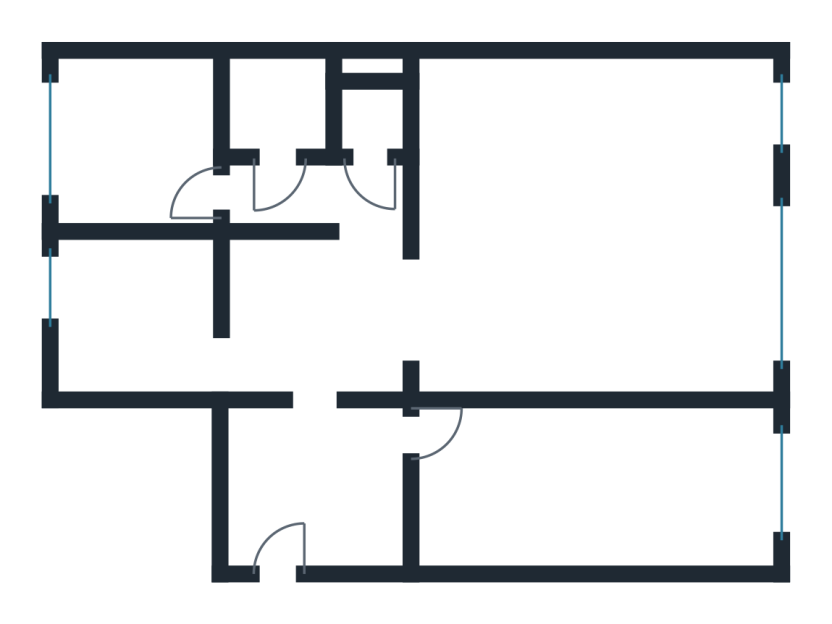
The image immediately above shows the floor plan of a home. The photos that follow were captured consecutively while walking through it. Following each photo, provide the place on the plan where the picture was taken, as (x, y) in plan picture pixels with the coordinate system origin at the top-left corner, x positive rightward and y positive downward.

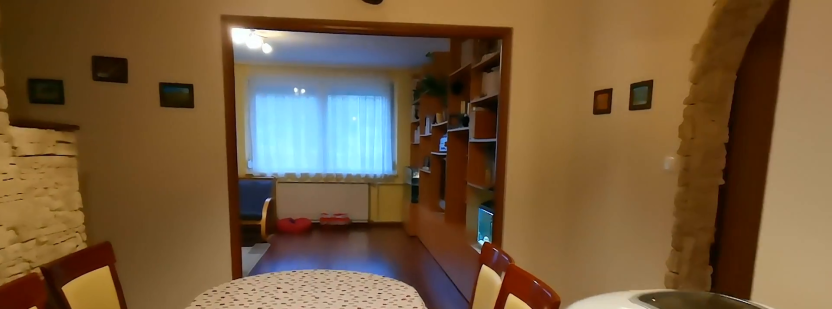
(273, 307)
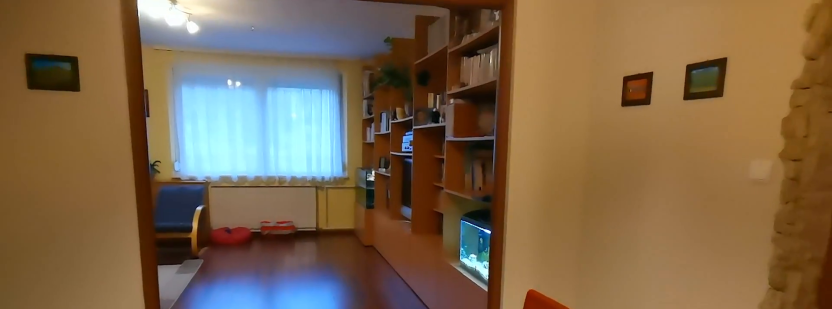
(350, 307)
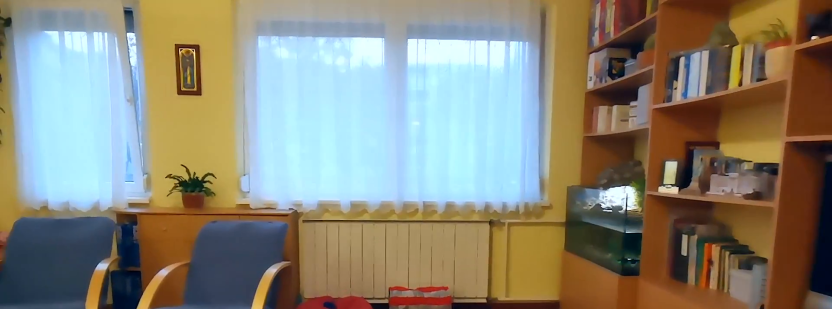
(491, 298)
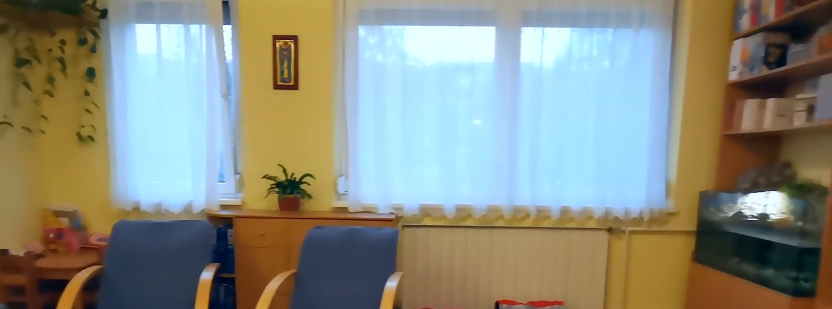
(500, 293)
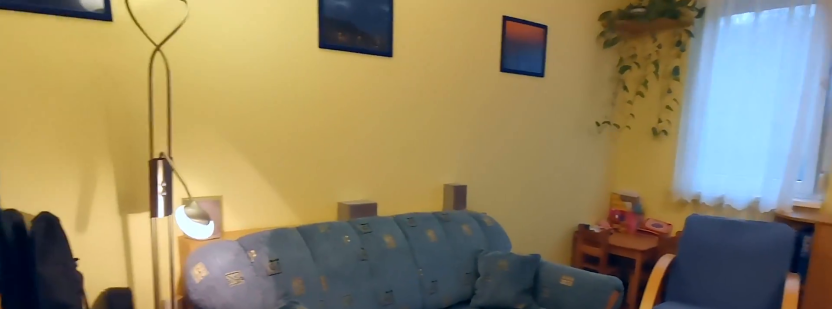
(506, 292)
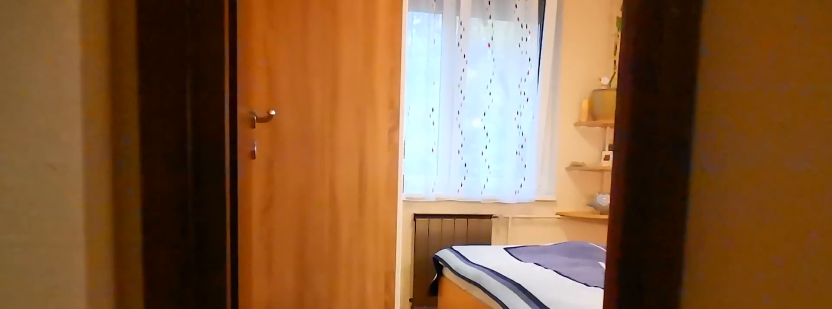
(282, 198)
